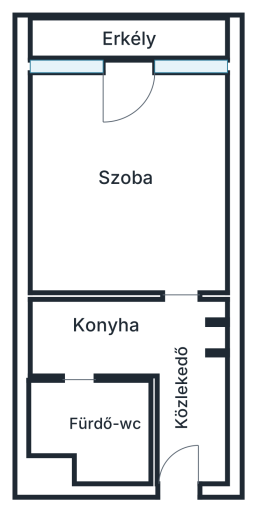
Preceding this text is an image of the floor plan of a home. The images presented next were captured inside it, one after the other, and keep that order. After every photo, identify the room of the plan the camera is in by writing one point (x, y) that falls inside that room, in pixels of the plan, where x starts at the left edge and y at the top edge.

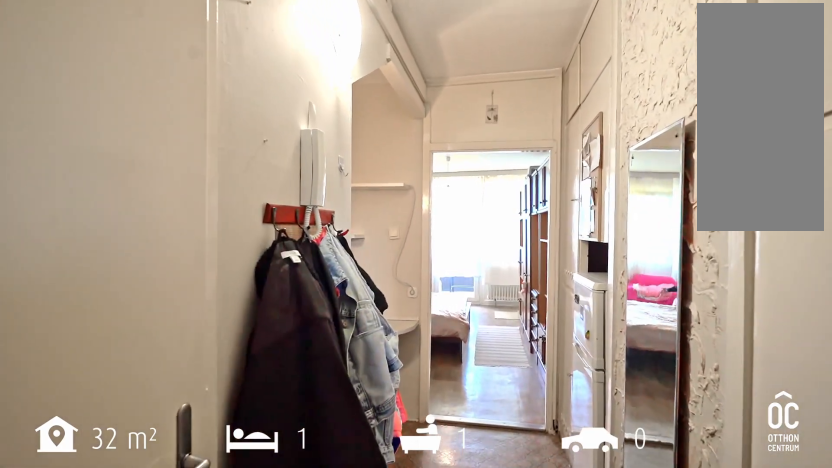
(185, 398)
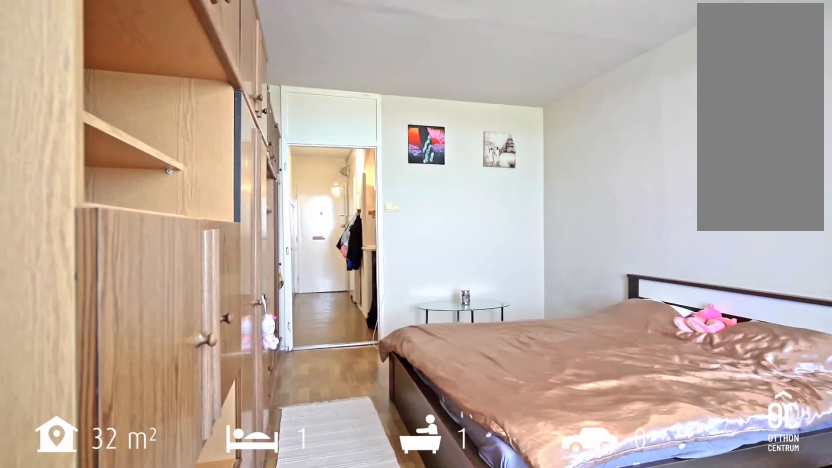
(133, 174)
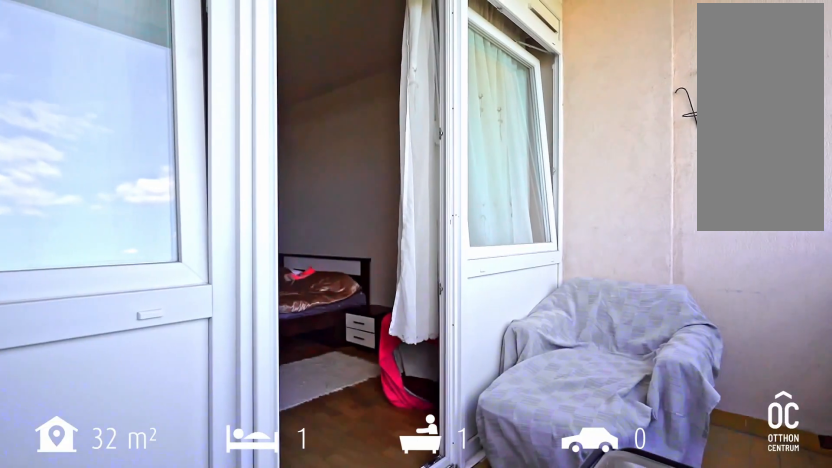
(129, 40)
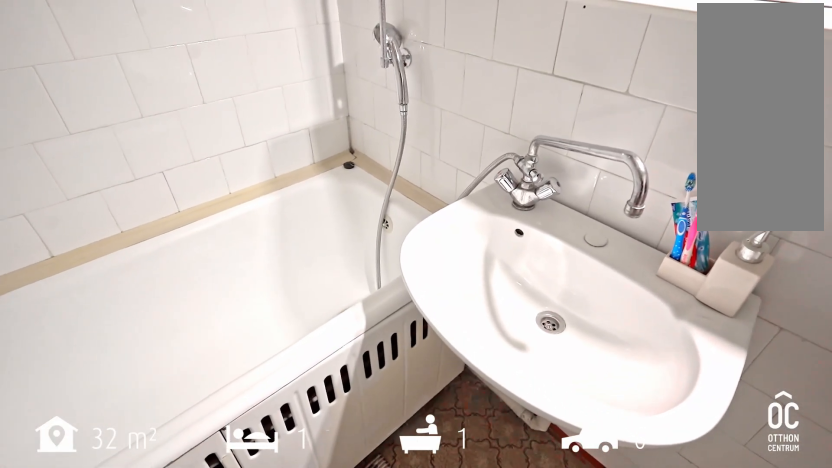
(93, 435)
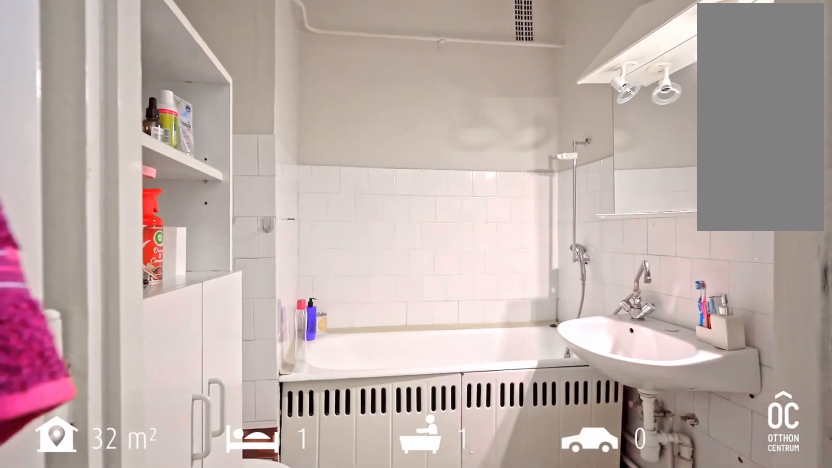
(93, 434)
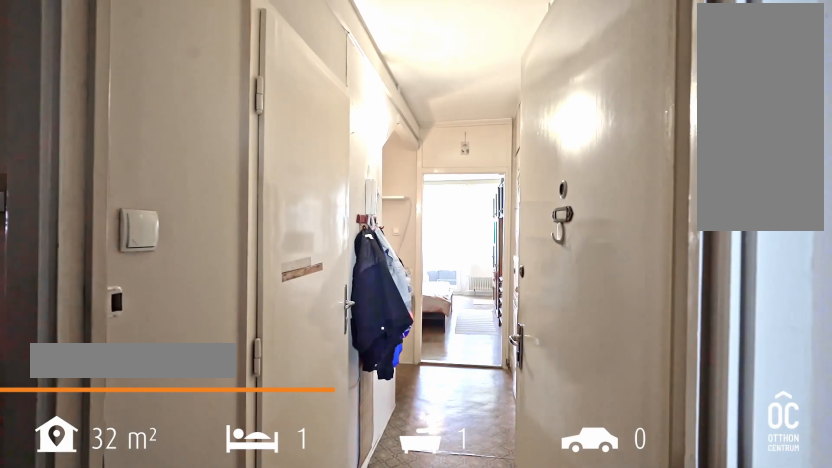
(185, 399)
